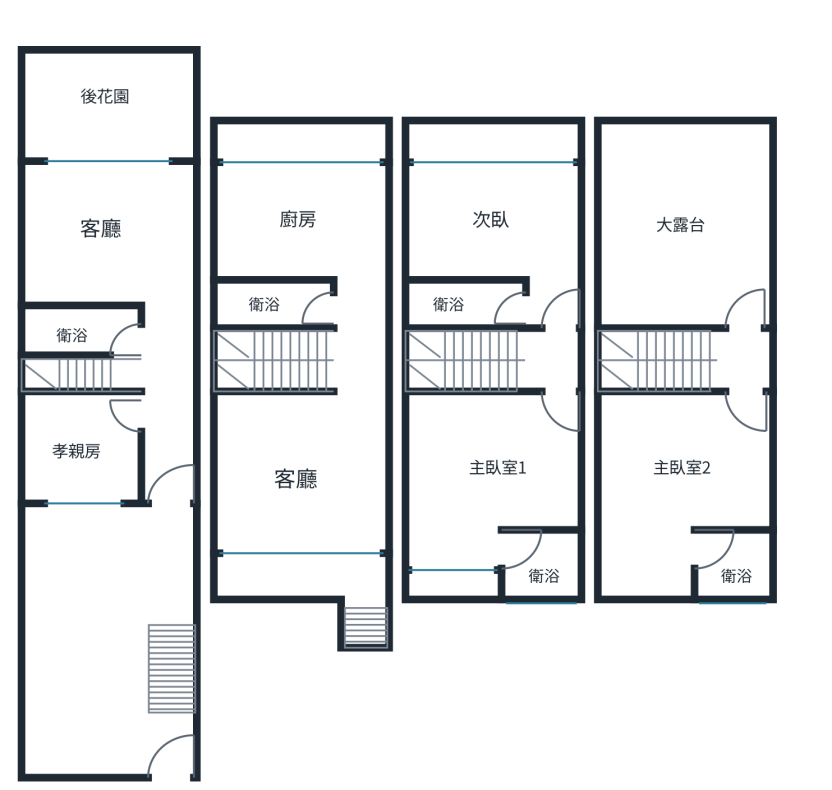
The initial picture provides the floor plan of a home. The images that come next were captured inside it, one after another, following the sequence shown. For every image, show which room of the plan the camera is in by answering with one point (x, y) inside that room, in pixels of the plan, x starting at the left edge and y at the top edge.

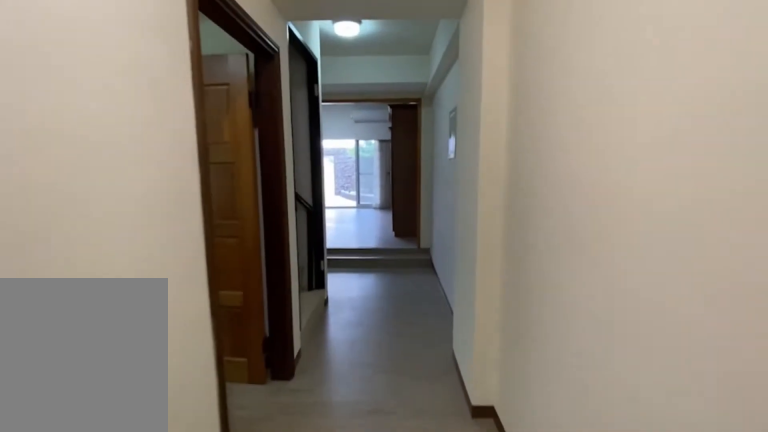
(170, 386)
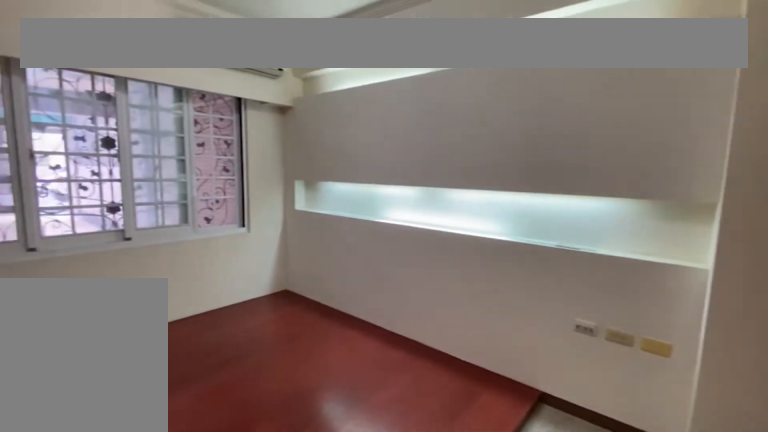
(87, 451)
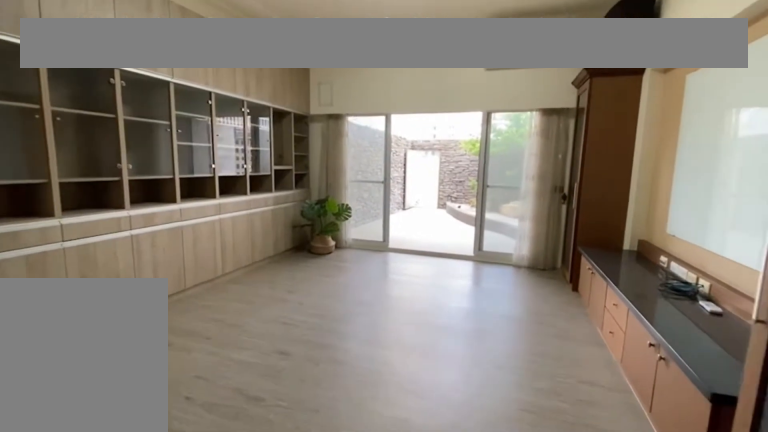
(101, 233)
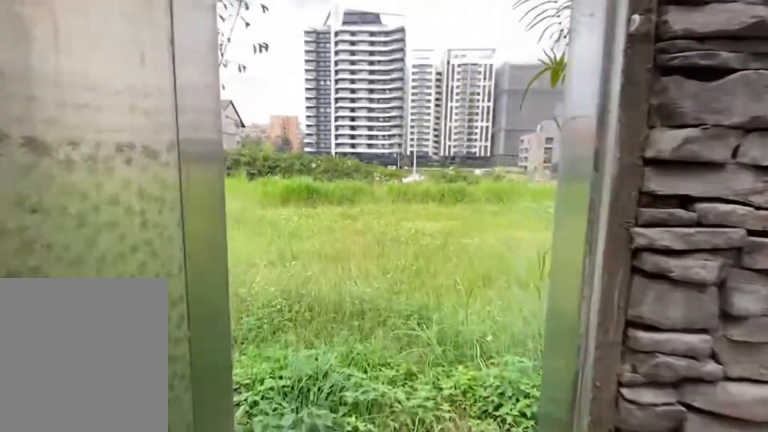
(87, 128)
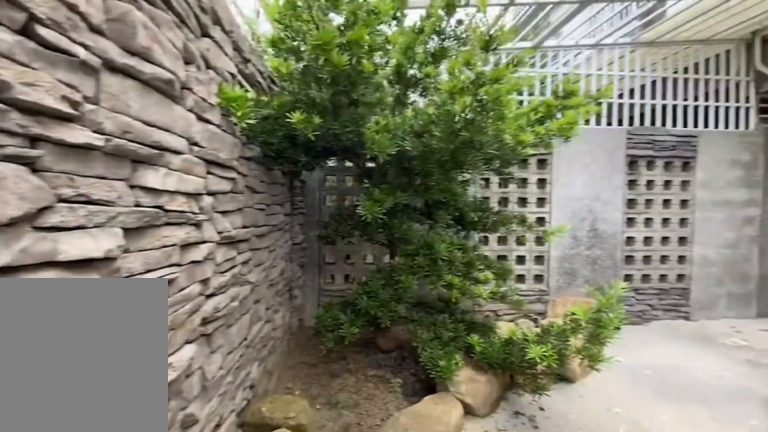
(88, 127)
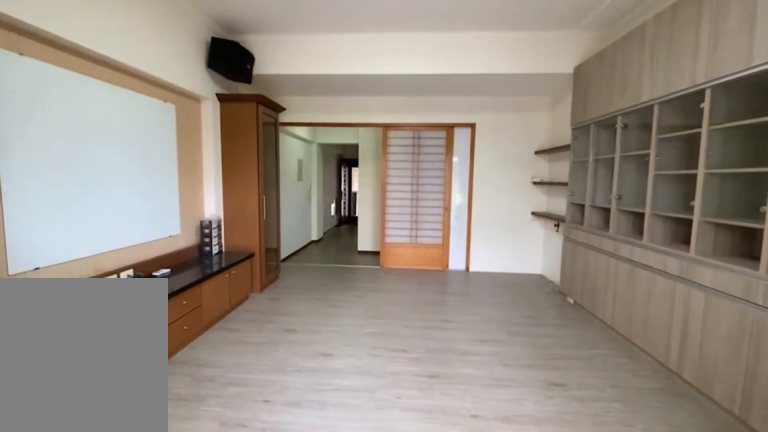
(88, 253)
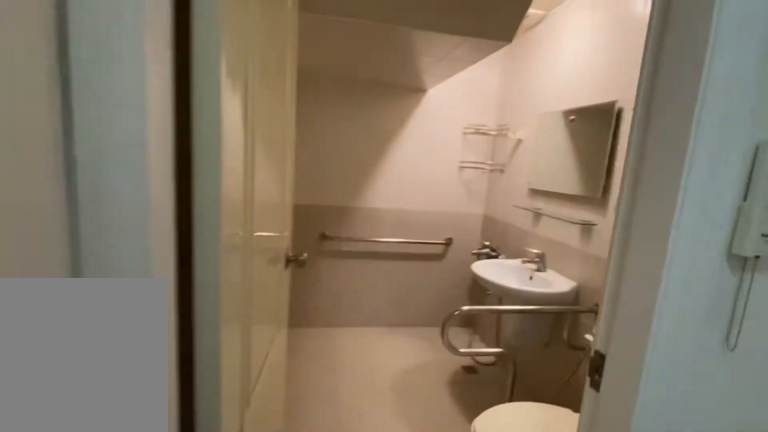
(88, 316)
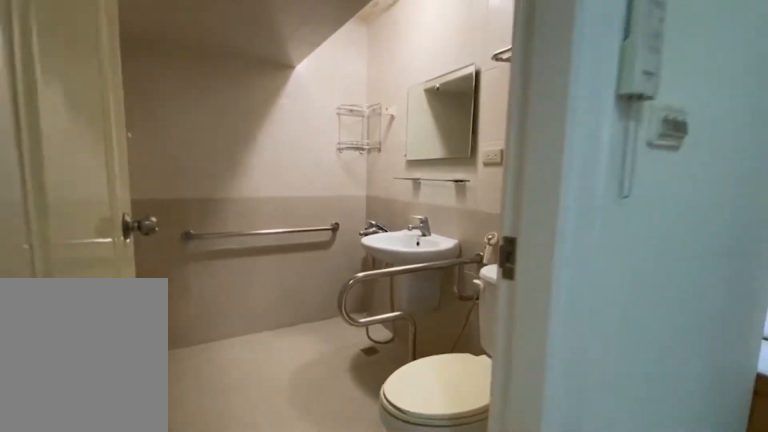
(88, 316)
